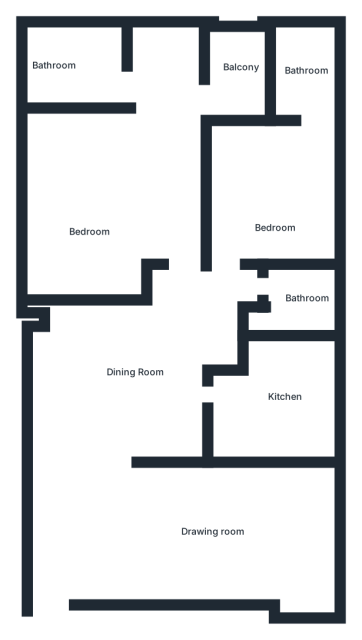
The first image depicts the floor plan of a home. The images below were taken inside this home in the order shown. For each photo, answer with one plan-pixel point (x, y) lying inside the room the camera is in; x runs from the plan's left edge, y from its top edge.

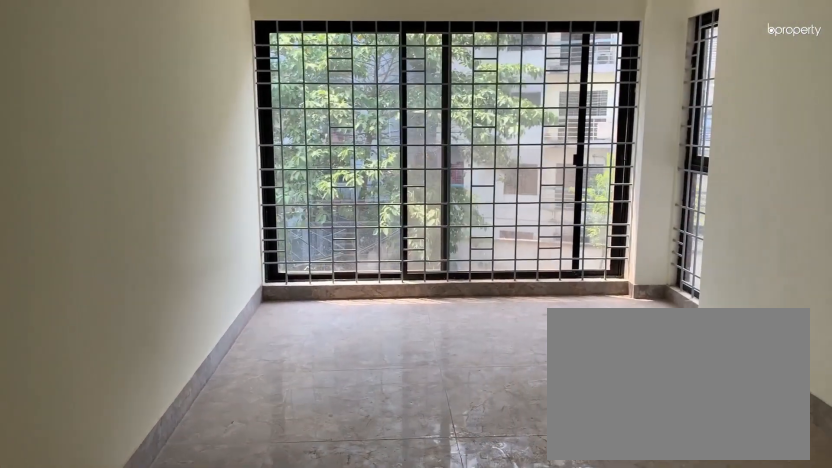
(190, 530)
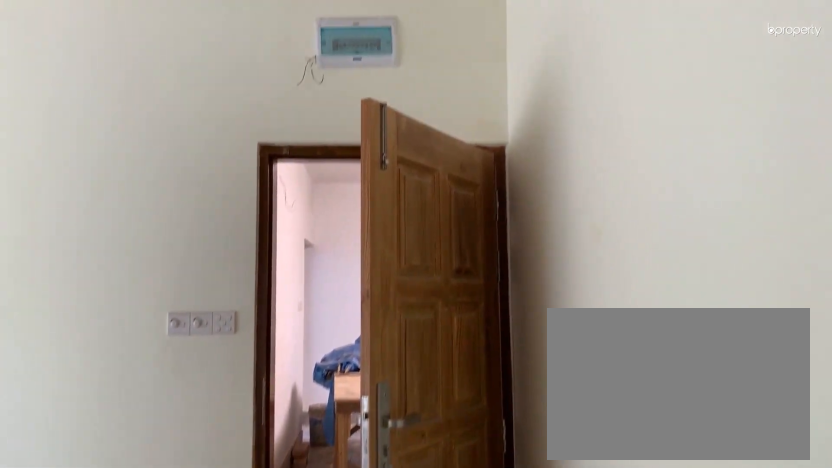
(190, 530)
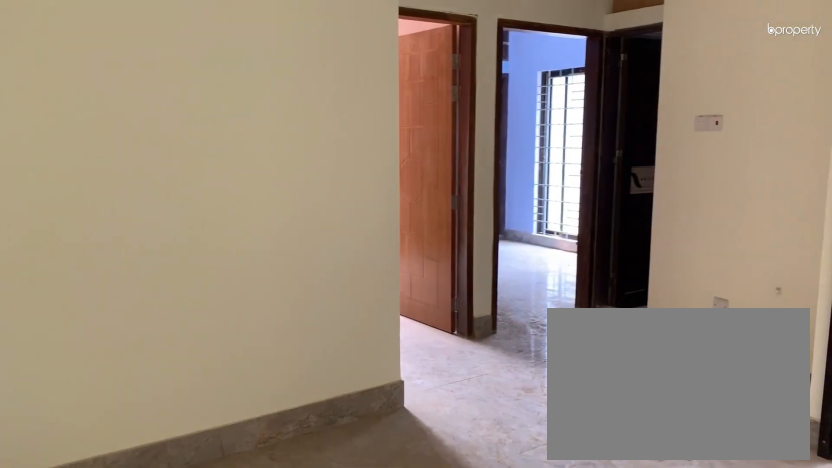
(142, 386)
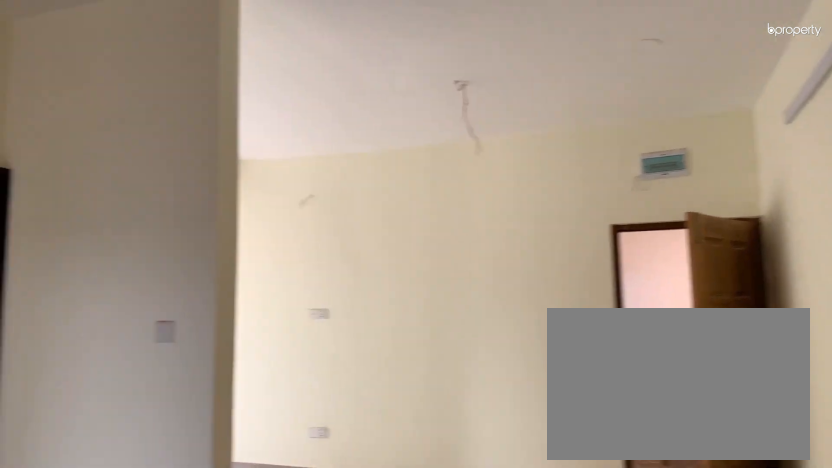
(142, 386)
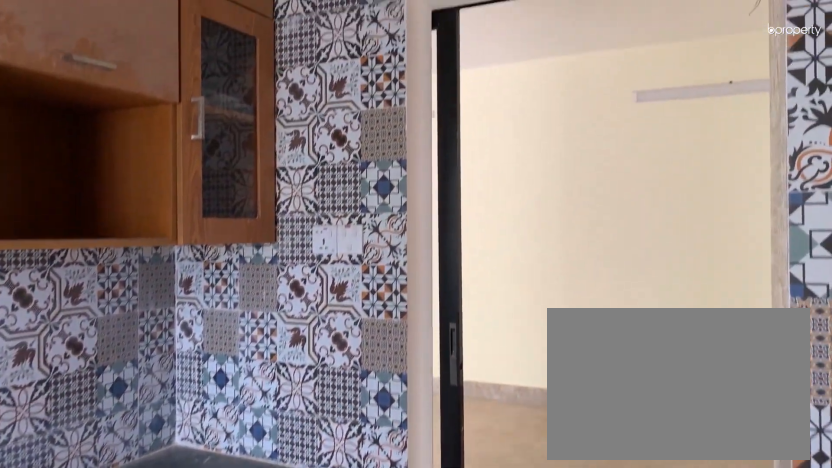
(284, 402)
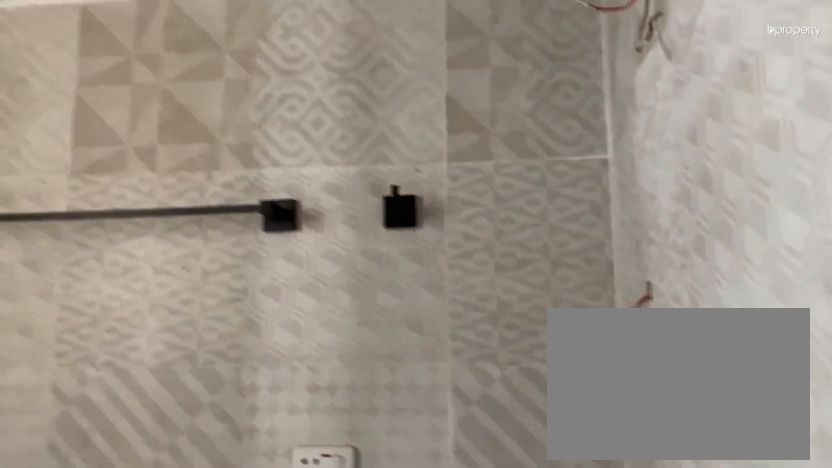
(295, 320)
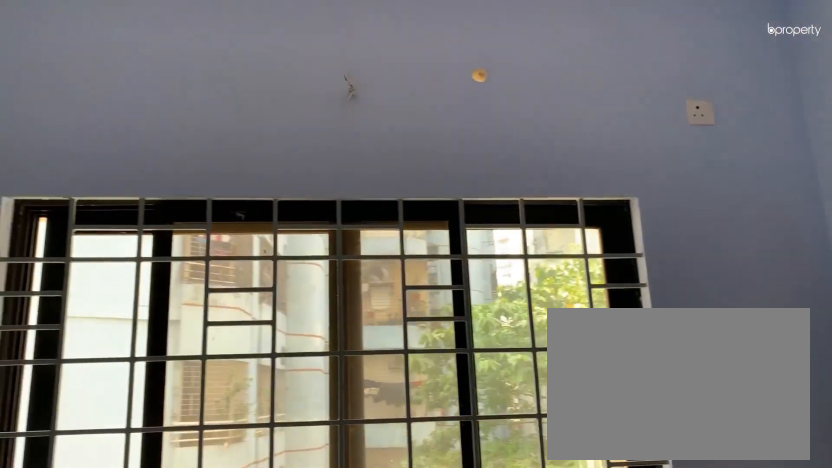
(275, 202)
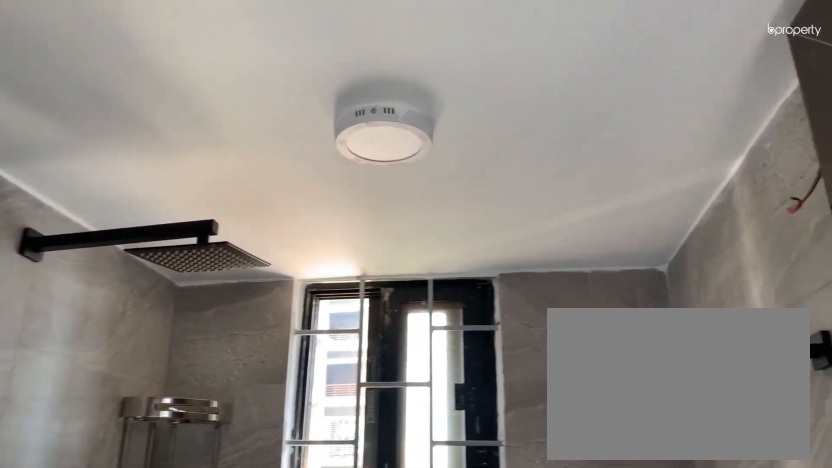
(305, 76)
